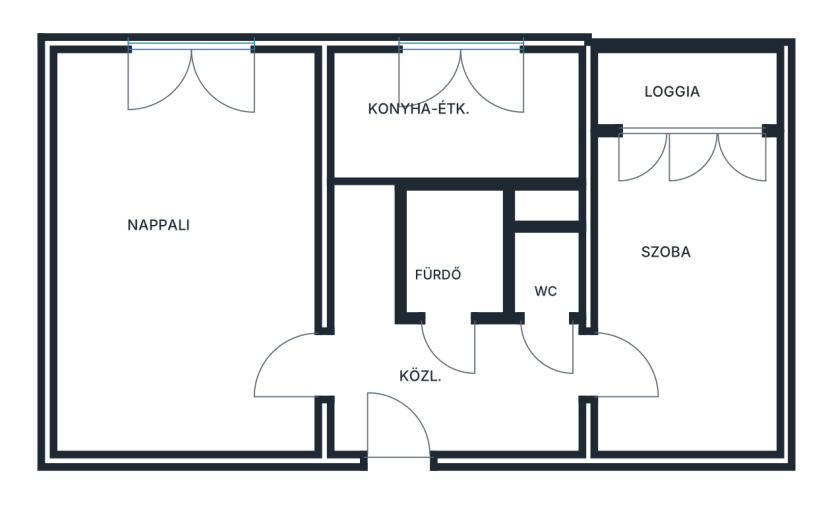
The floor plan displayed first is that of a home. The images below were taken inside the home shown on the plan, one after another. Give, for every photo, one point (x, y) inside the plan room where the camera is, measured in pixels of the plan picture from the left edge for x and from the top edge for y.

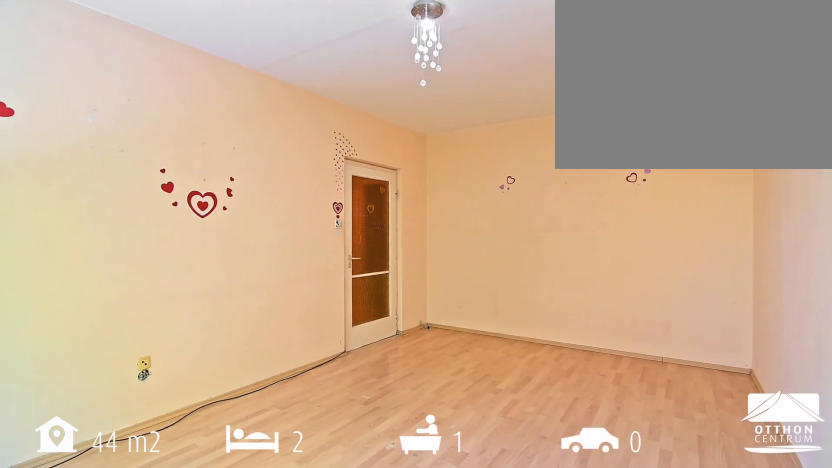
(161, 256)
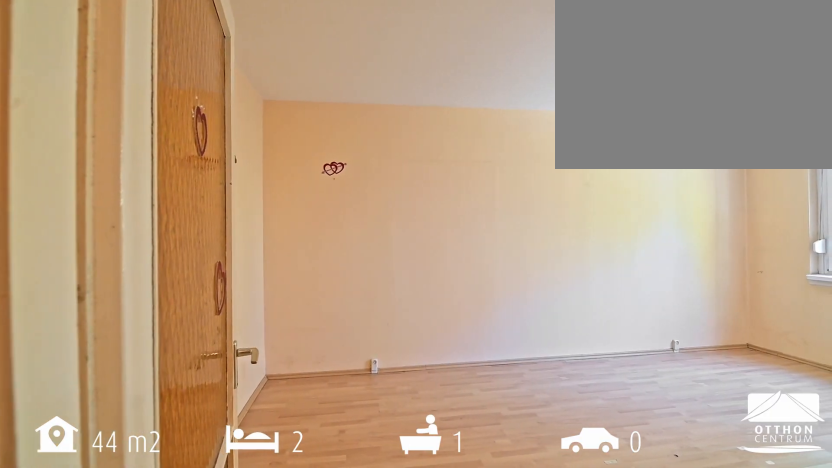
(161, 256)
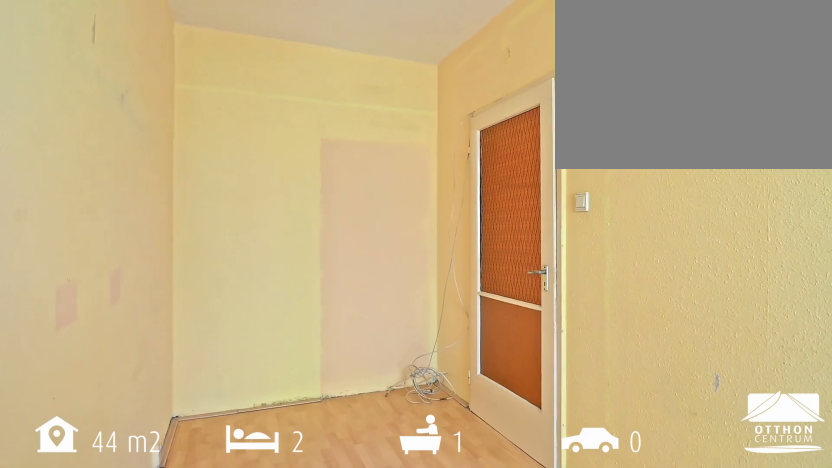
(673, 286)
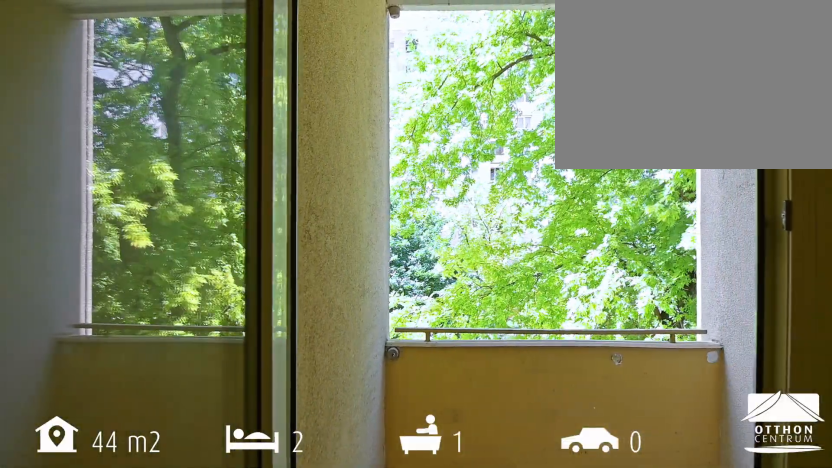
(748, 93)
